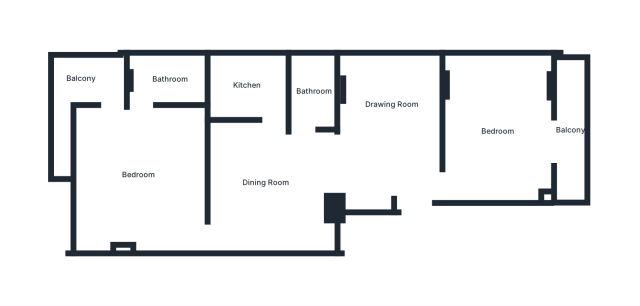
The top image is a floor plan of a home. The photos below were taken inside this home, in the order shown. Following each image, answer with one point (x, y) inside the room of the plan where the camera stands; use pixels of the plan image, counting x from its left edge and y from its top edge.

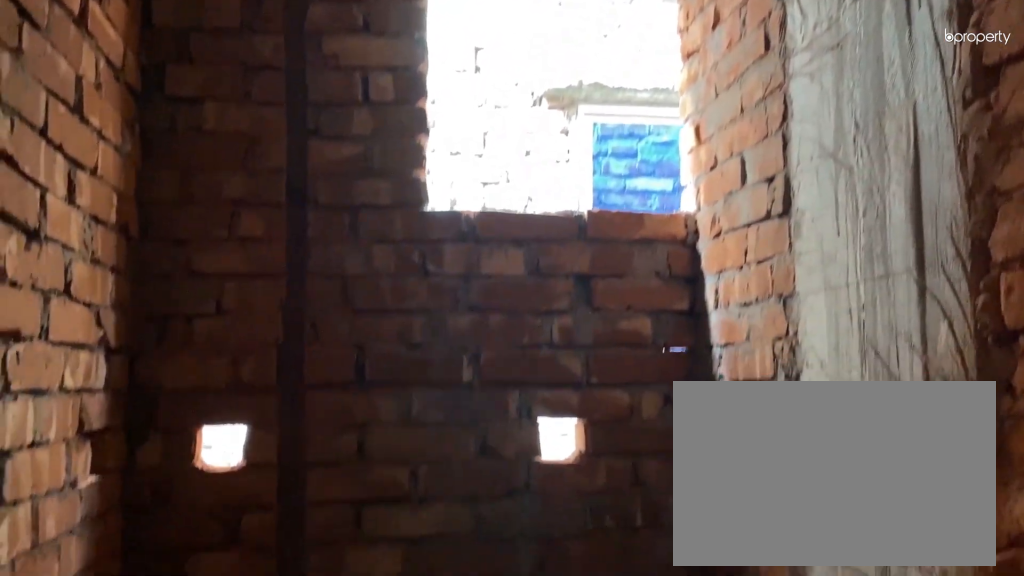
(315, 92)
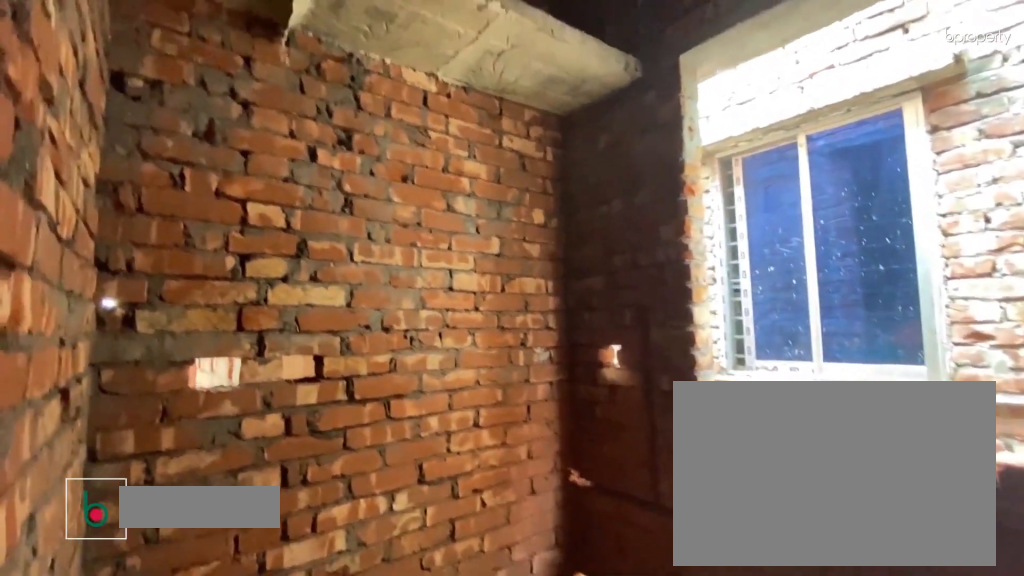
(247, 85)
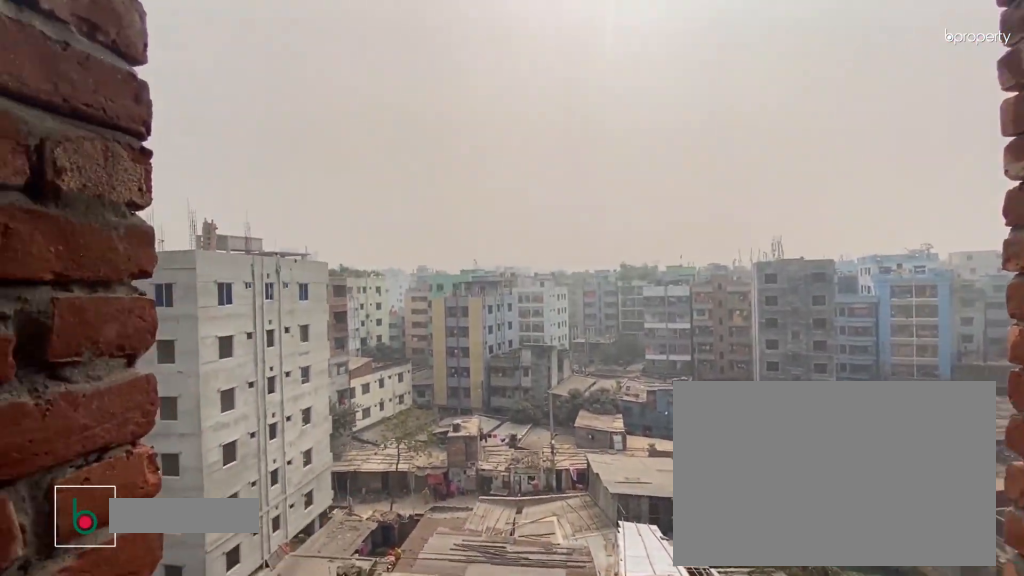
(80, 78)
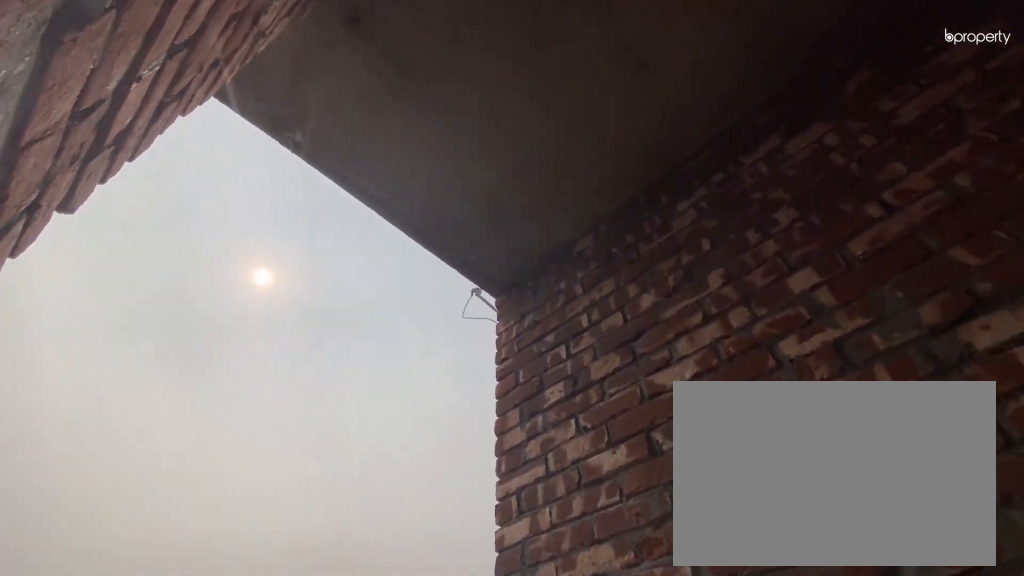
(80, 78)
